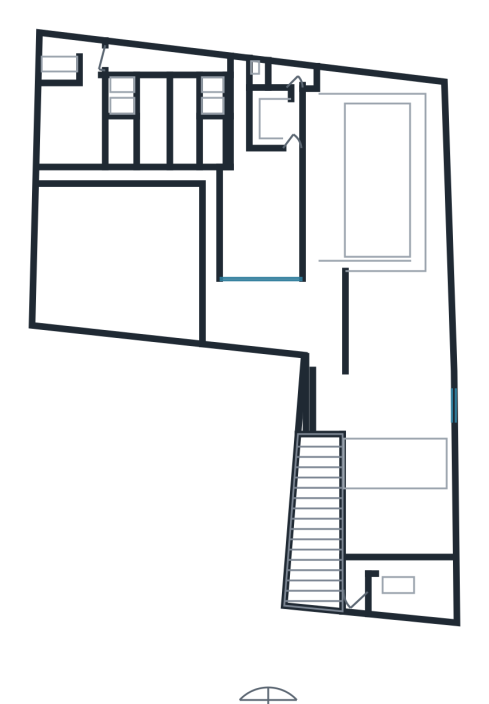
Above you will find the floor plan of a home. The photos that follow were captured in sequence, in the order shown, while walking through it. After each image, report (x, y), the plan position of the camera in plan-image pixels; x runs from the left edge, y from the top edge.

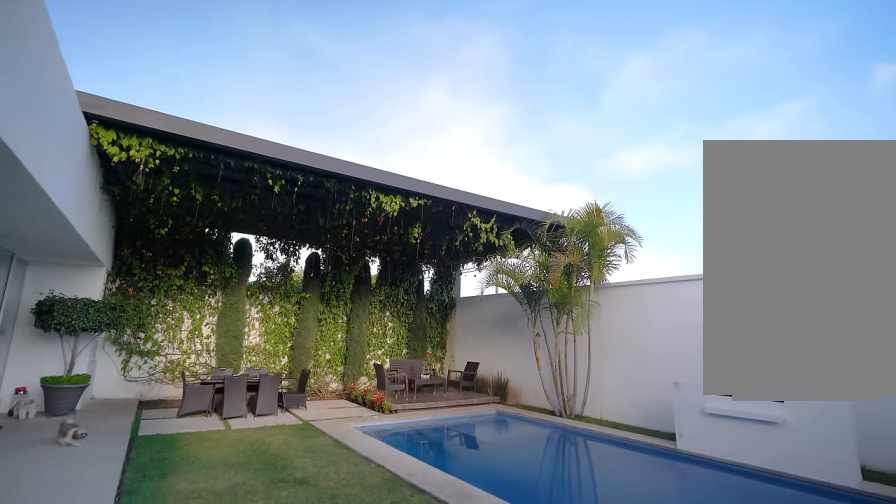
(332, 211)
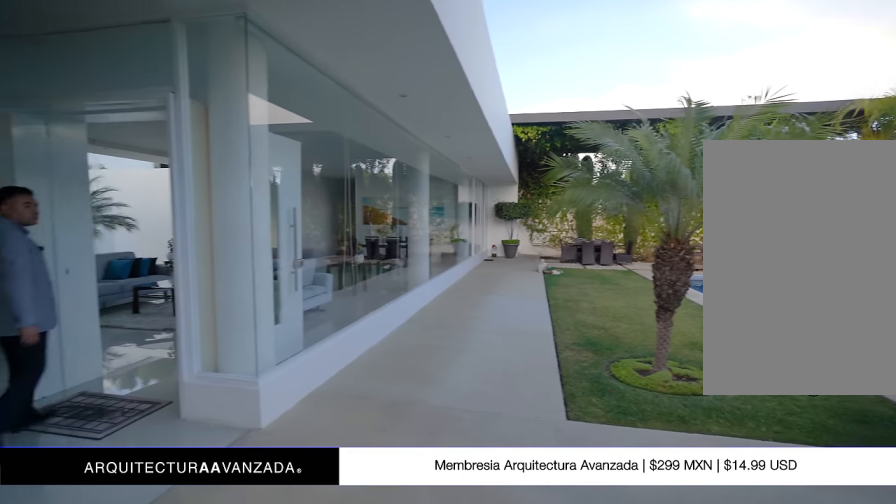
(337, 264)
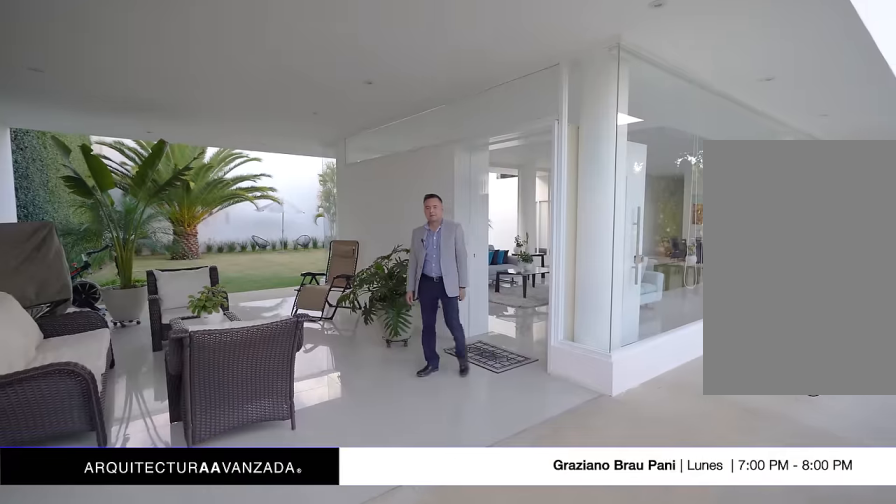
(337, 271)
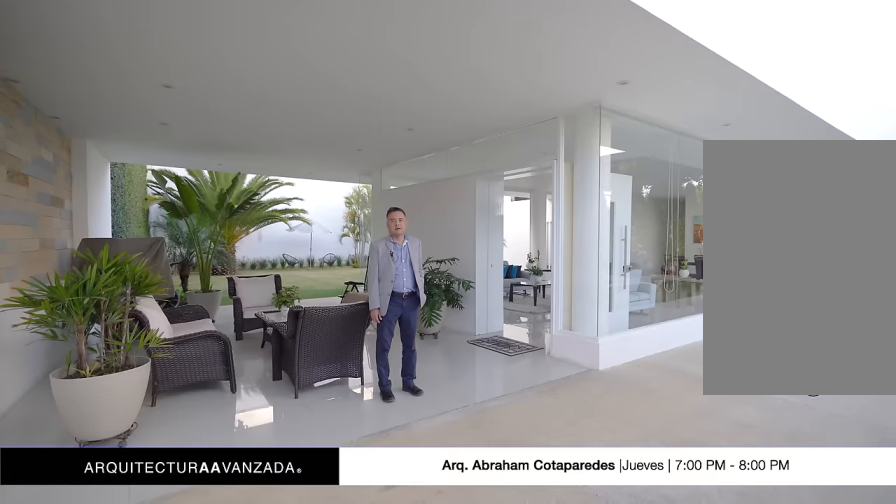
(334, 298)
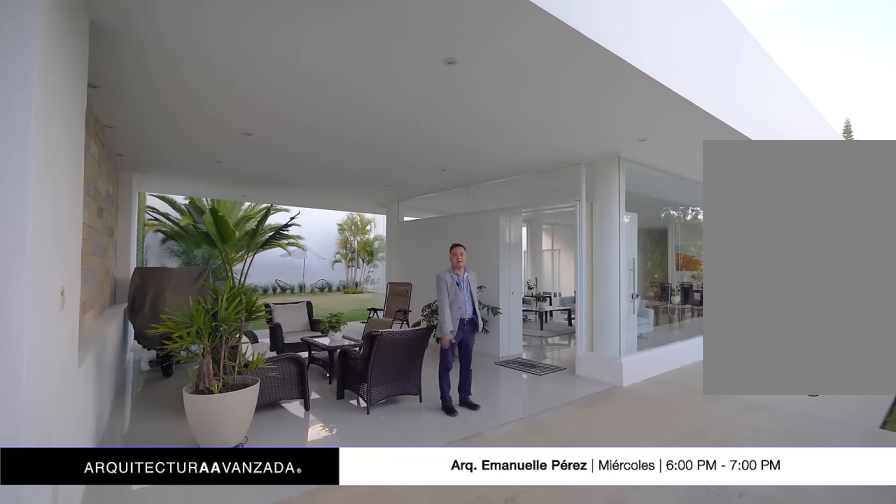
(335, 303)
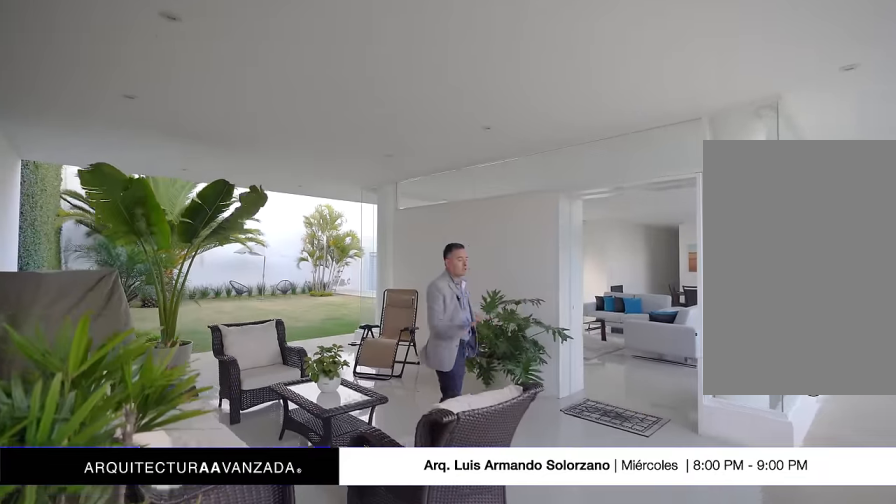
(321, 303)
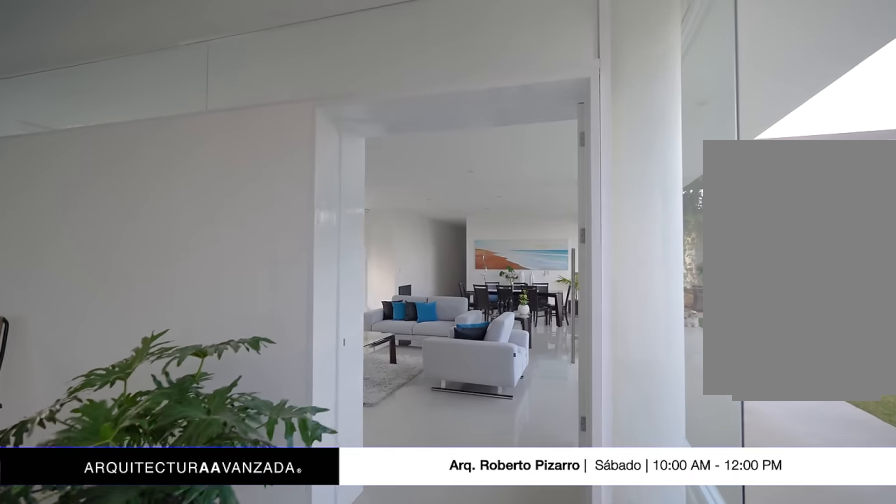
(319, 303)
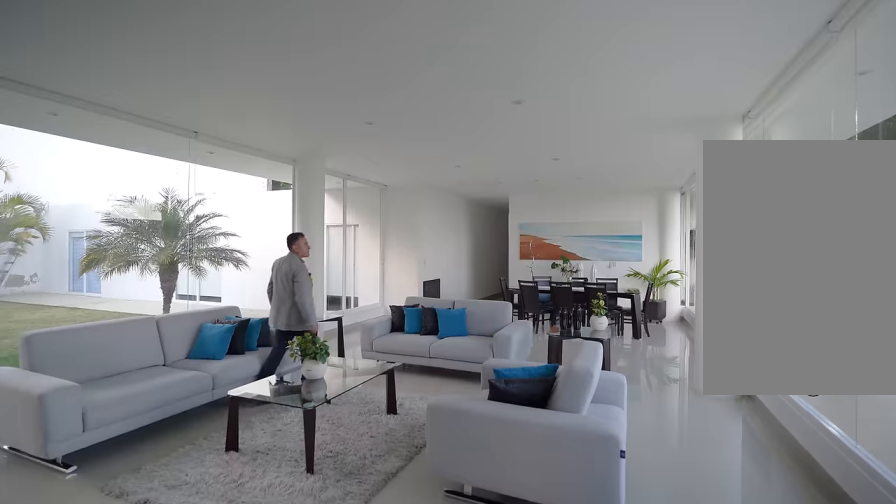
(284, 268)
